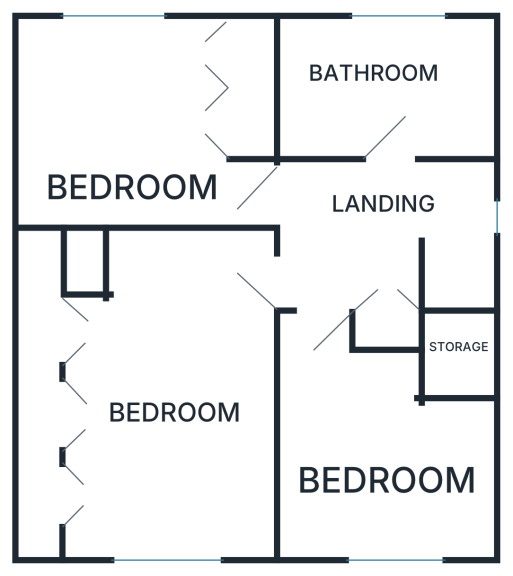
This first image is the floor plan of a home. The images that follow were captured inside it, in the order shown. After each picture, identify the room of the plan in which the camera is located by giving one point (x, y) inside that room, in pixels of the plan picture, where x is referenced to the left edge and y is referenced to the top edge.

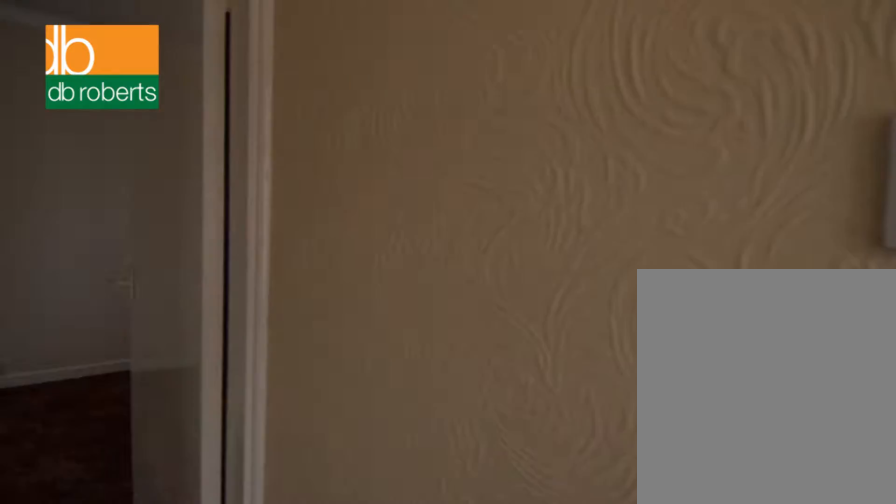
(383, 241)
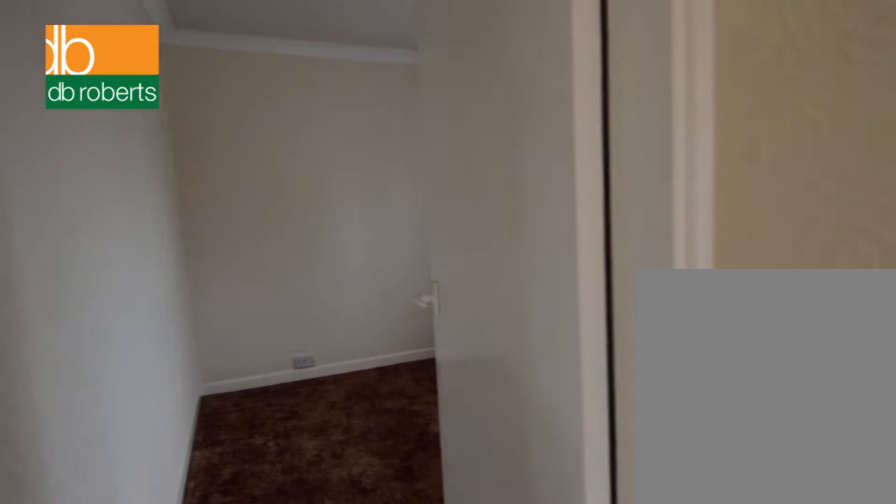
(383, 241)
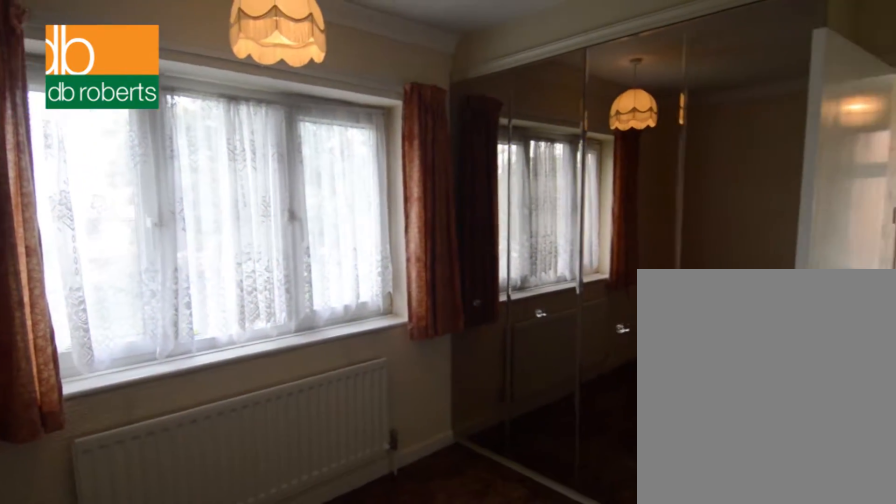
(146, 122)
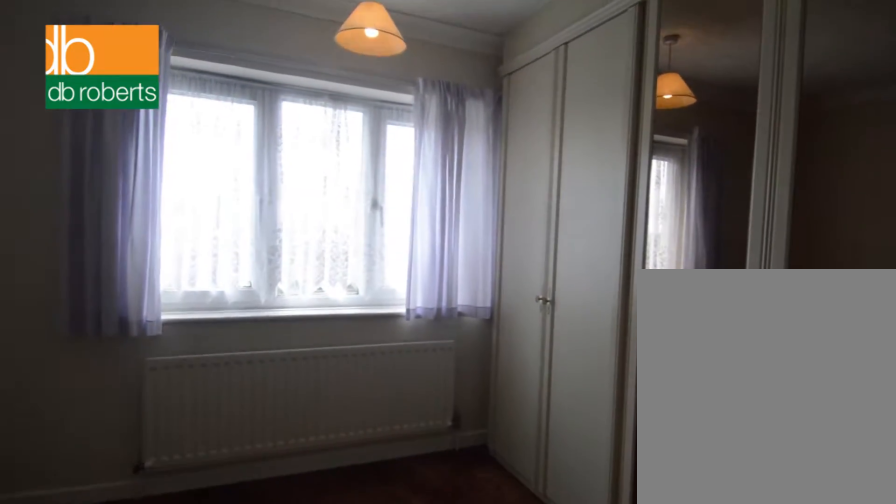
(149, 392)
